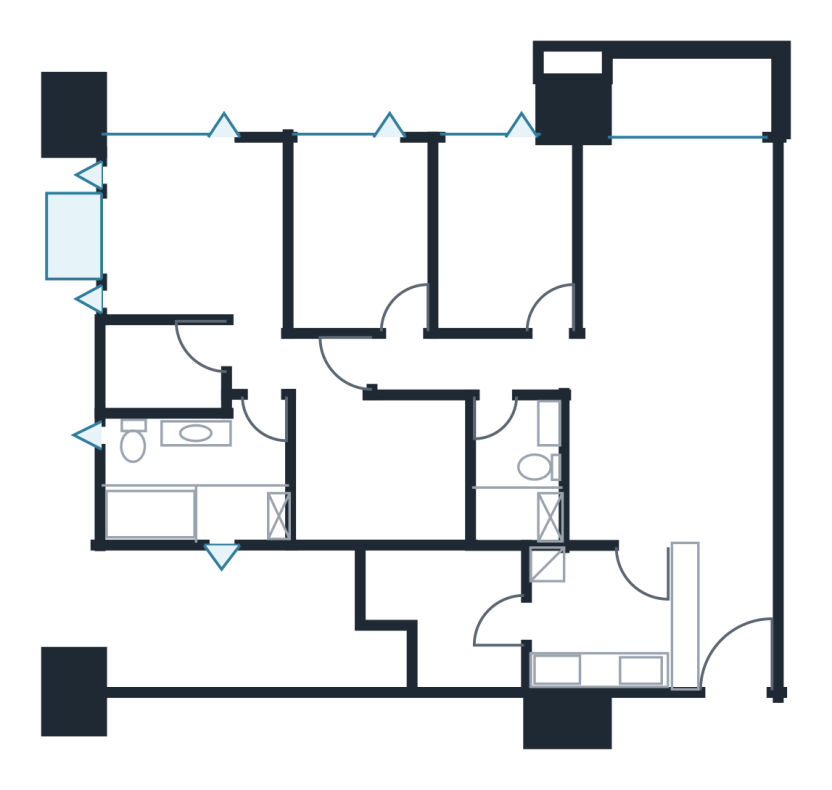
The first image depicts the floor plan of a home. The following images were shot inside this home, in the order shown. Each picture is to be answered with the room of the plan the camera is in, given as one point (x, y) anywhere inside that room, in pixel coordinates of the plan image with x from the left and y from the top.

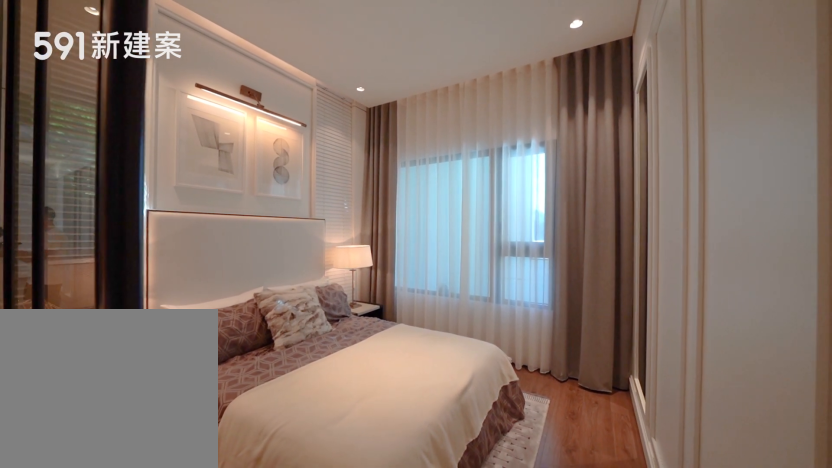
(190, 271)
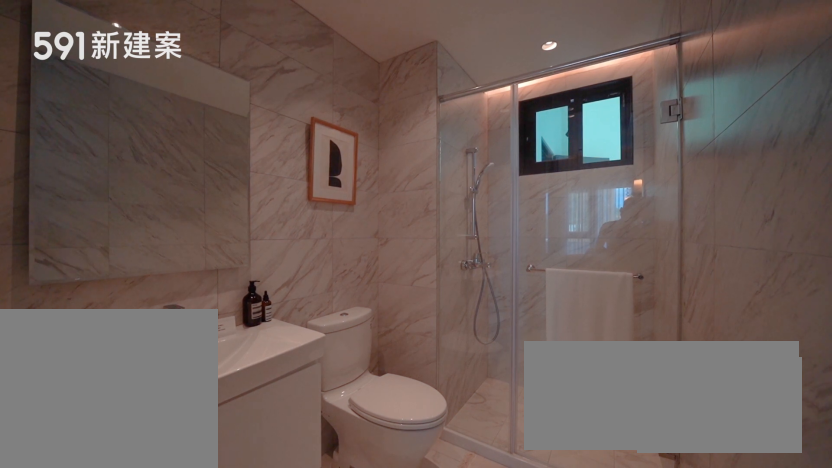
(515, 476)
